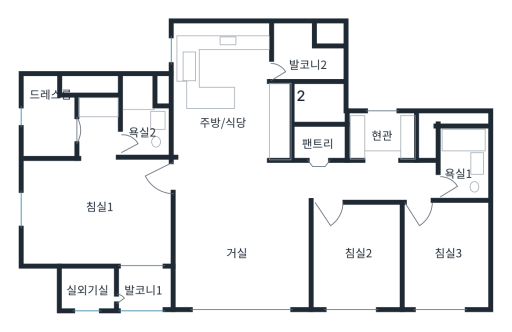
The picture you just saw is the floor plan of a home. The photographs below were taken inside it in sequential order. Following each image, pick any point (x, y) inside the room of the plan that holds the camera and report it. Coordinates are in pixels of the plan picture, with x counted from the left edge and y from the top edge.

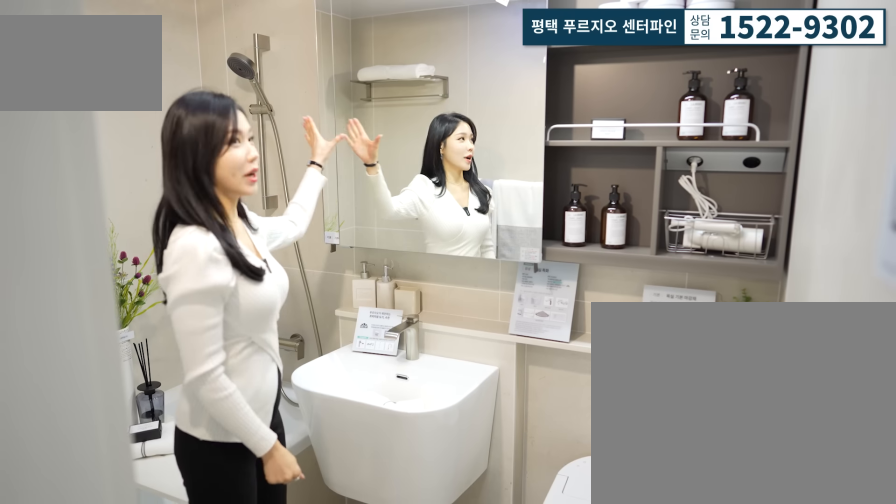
(457, 170)
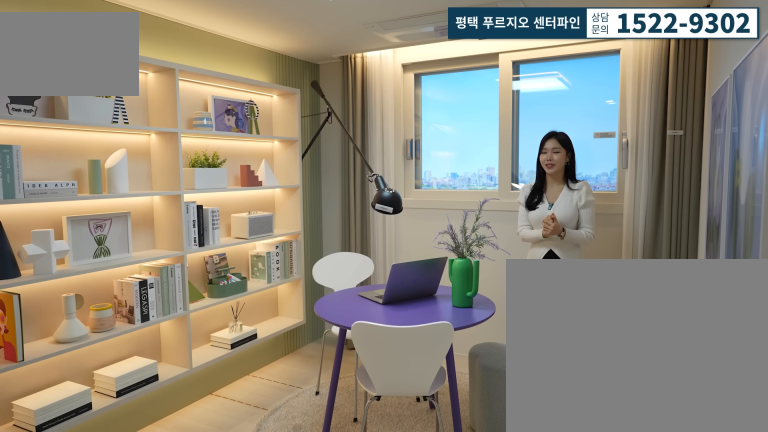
(355, 251)
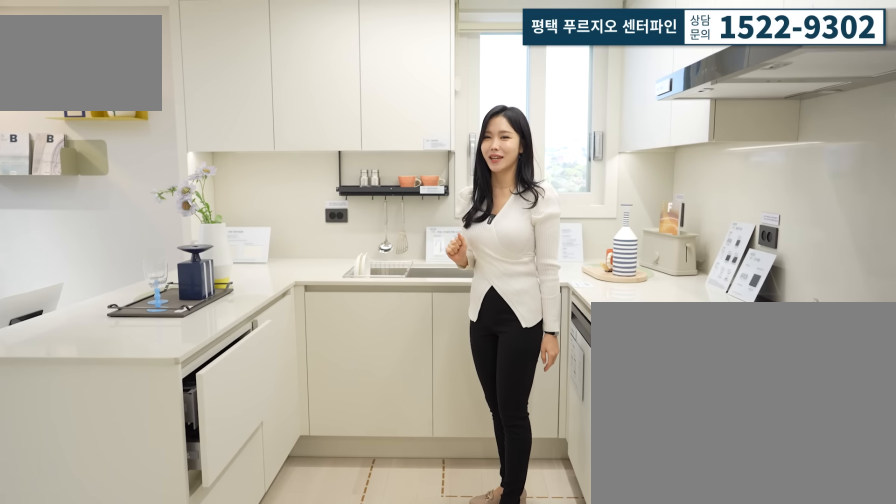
(233, 100)
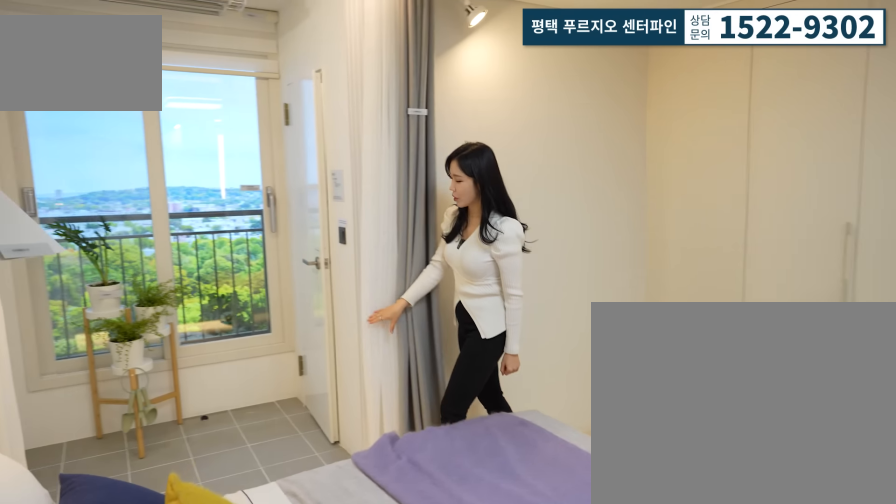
(96, 205)
